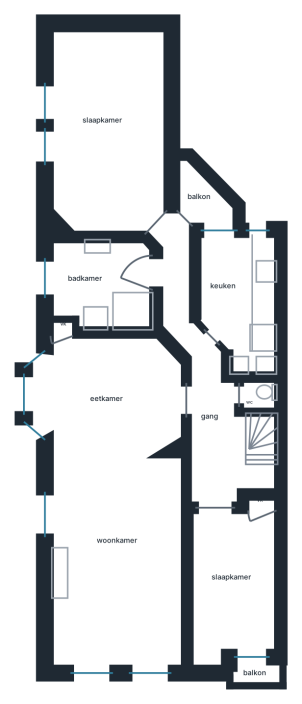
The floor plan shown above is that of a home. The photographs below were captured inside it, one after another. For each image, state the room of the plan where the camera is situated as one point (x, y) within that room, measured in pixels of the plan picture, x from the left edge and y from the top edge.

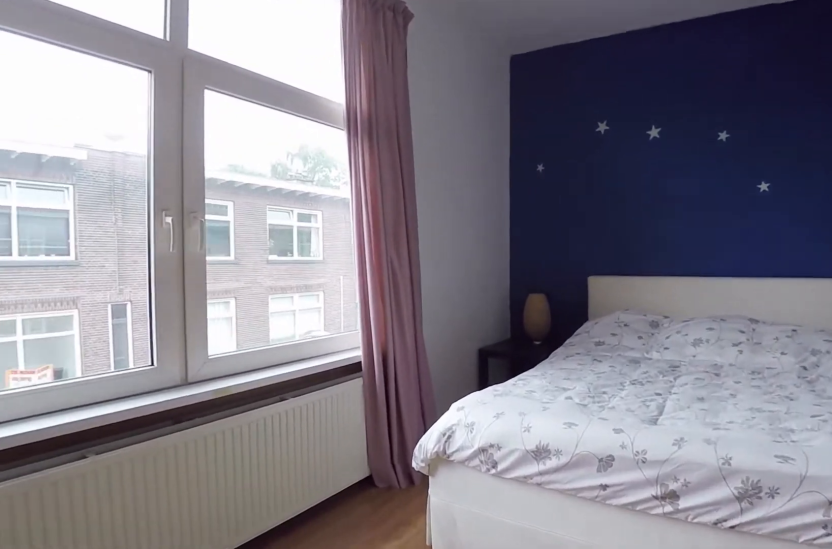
(107, 128)
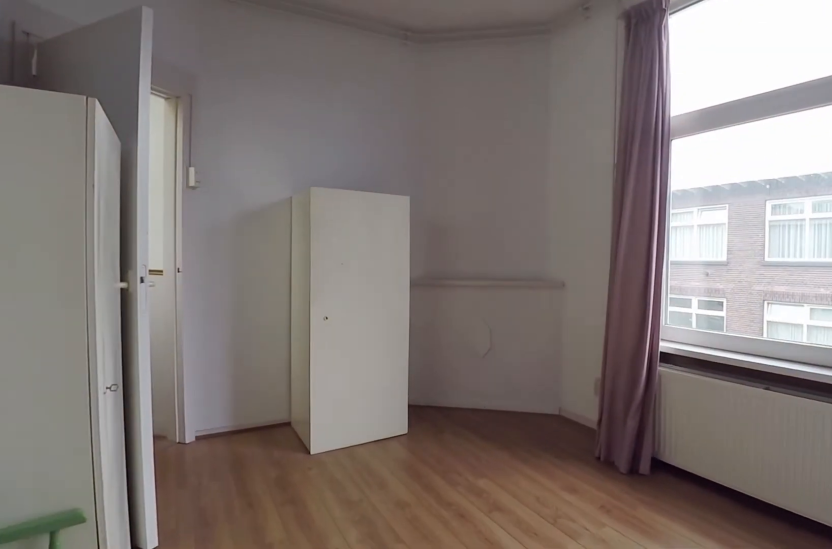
(107, 128)
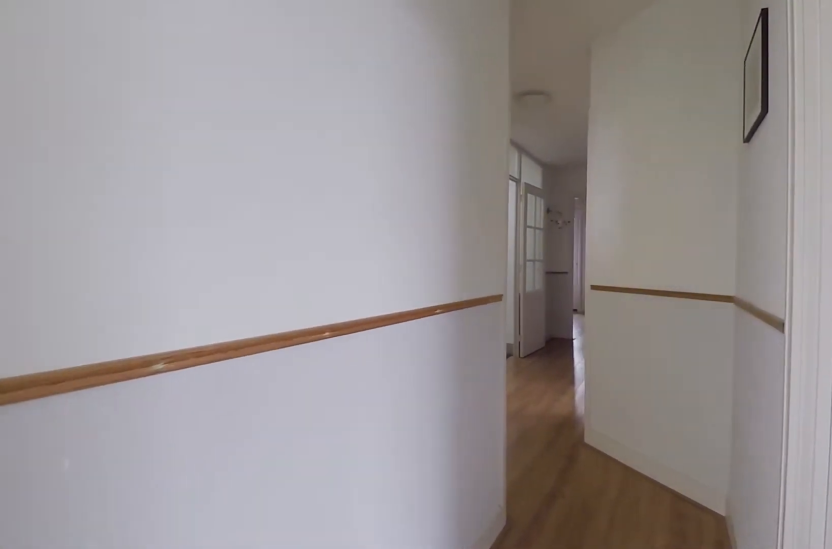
(260, 439)
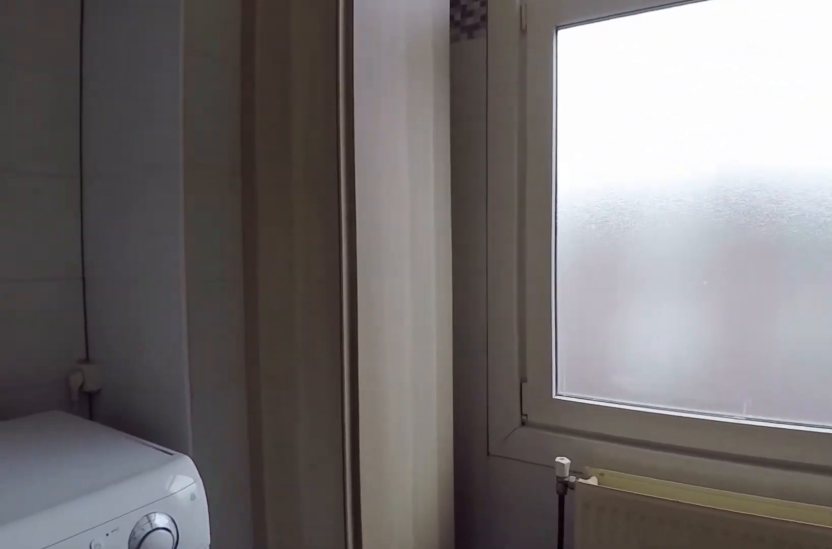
(103, 286)
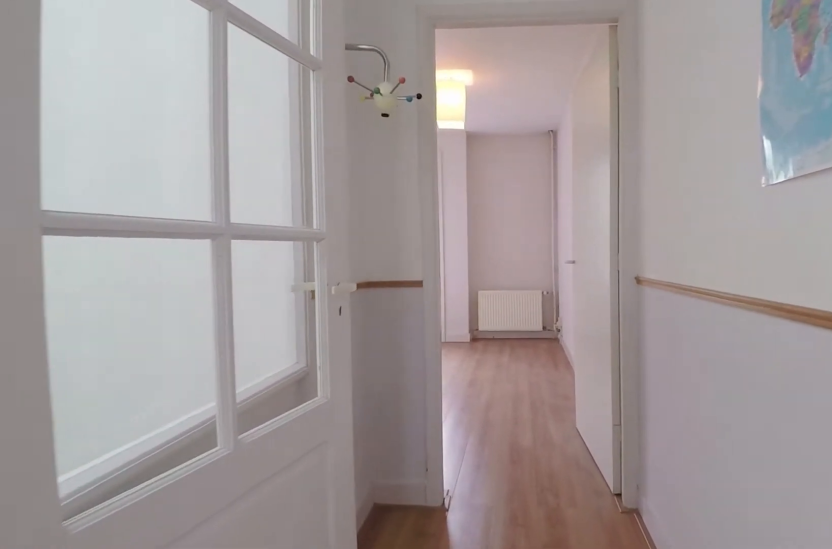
(259, 440)
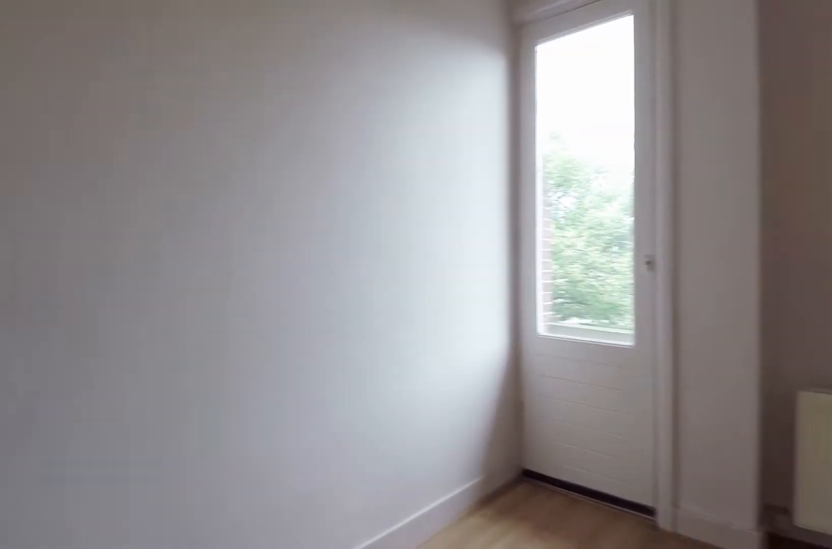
(232, 584)
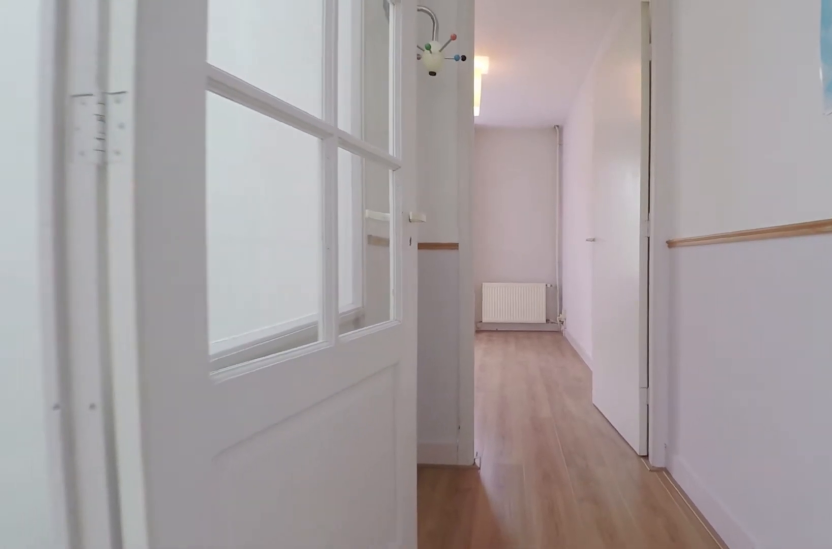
(261, 440)
